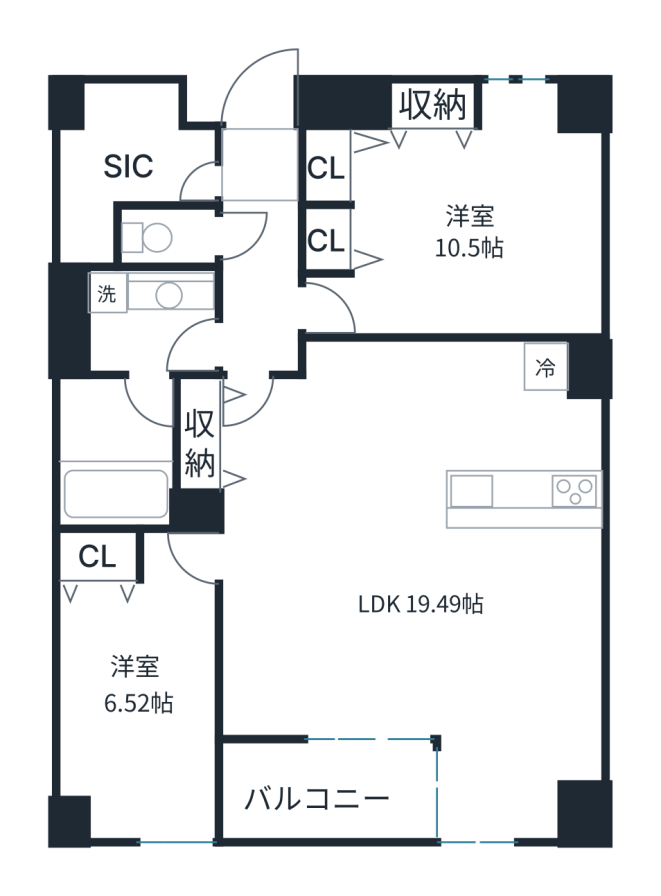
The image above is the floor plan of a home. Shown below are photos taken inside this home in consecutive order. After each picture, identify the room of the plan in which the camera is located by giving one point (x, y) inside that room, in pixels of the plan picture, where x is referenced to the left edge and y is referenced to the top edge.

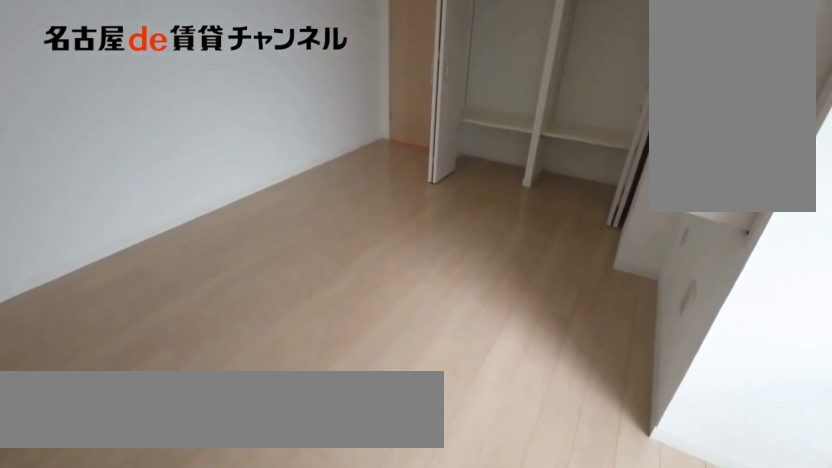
(449, 208)
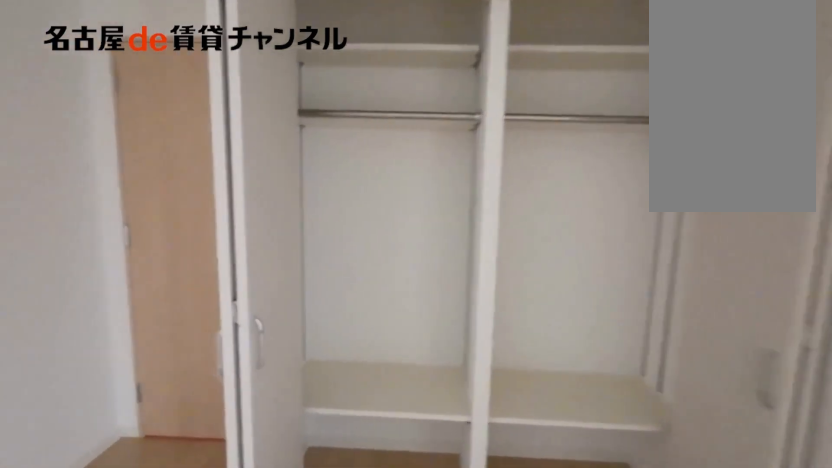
(449, 208)
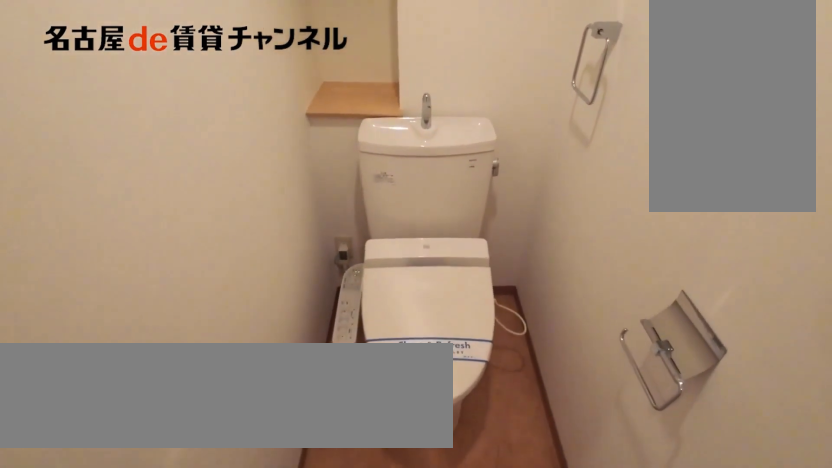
(166, 236)
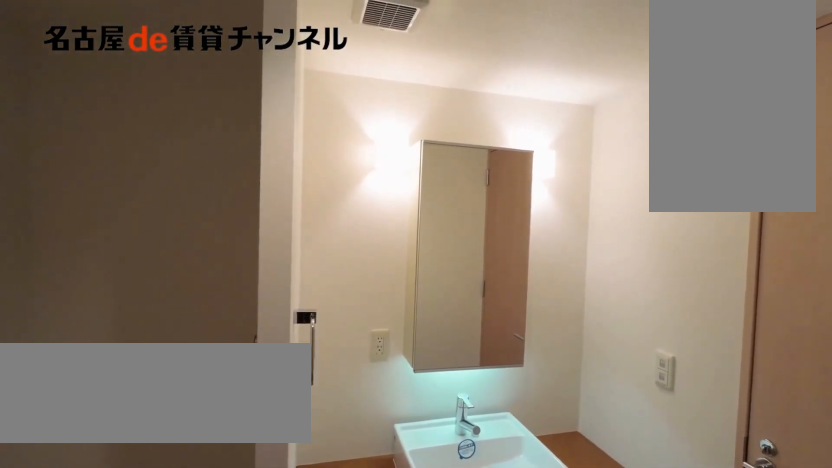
(145, 320)
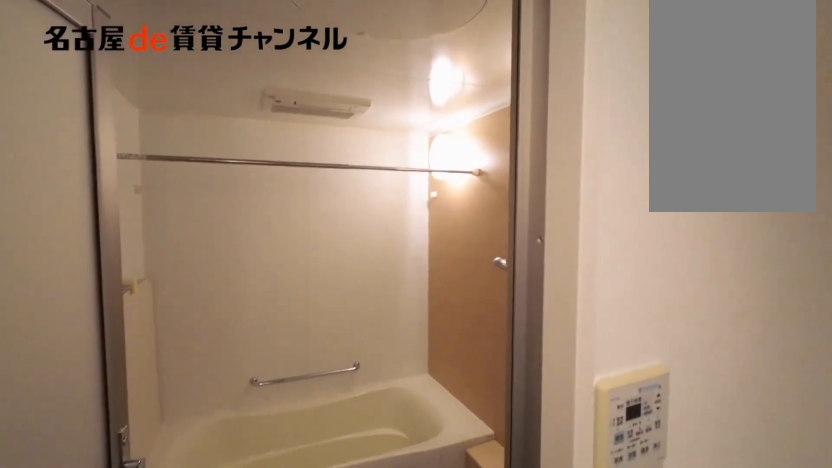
(145, 320)
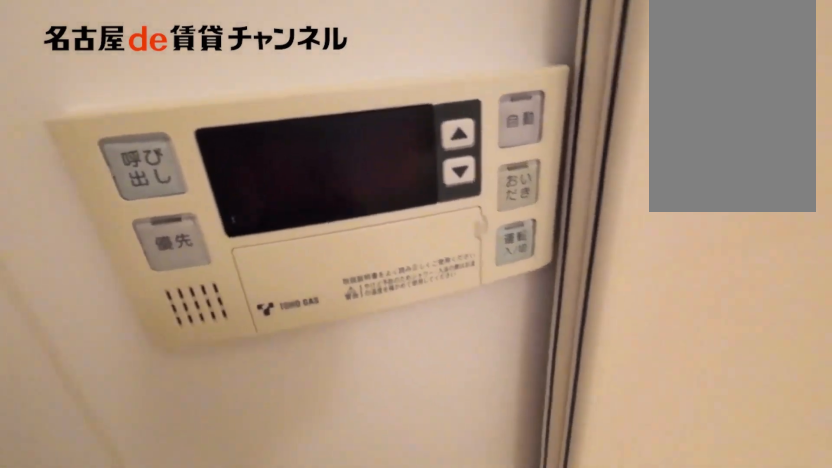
(123, 451)
